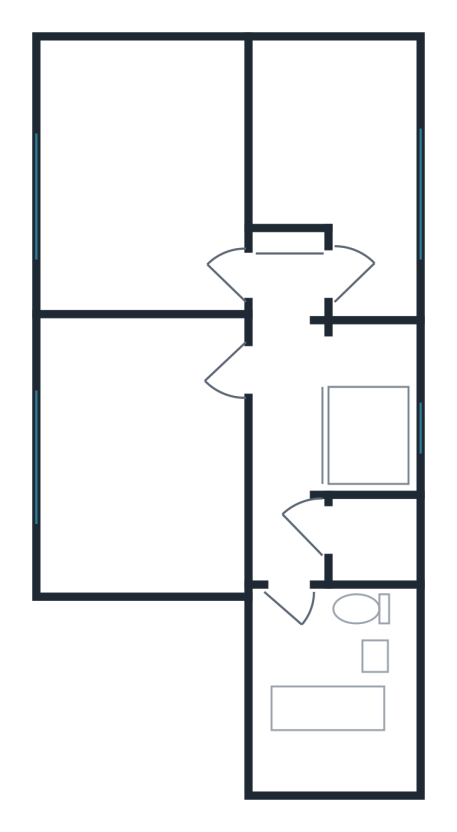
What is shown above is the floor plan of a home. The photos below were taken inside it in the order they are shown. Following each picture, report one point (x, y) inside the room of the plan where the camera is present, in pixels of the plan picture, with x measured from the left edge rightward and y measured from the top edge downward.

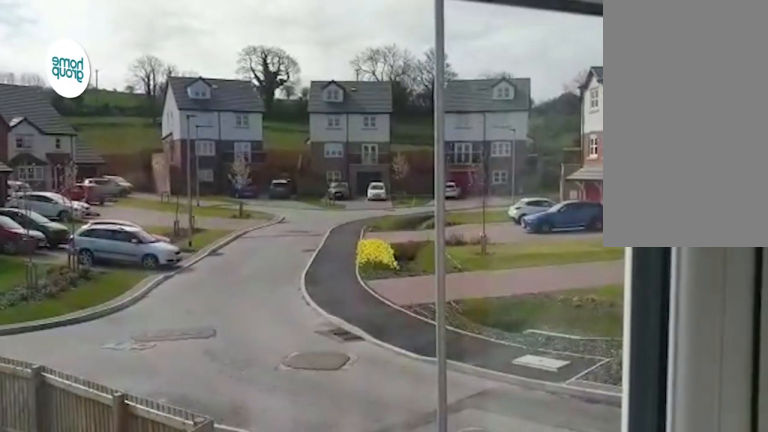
(326, 424)
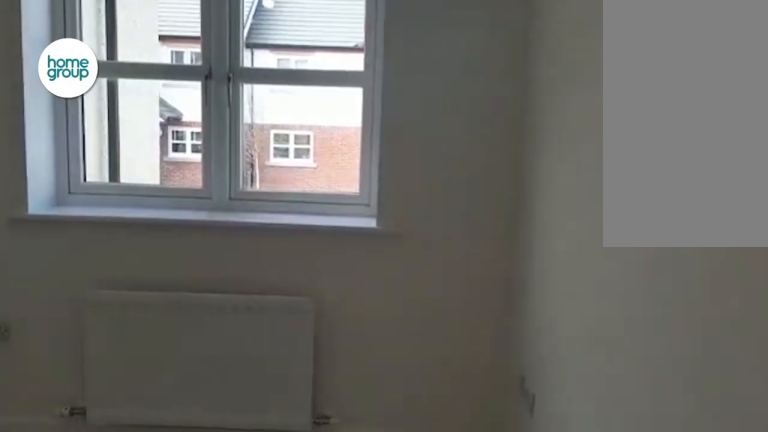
(145, 449)
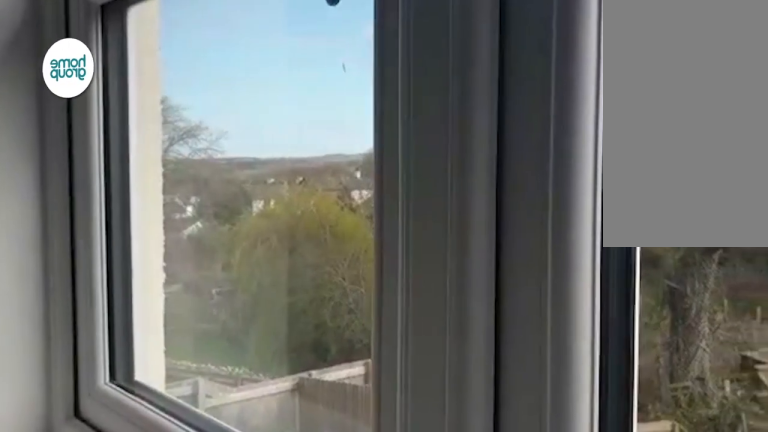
(150, 205)
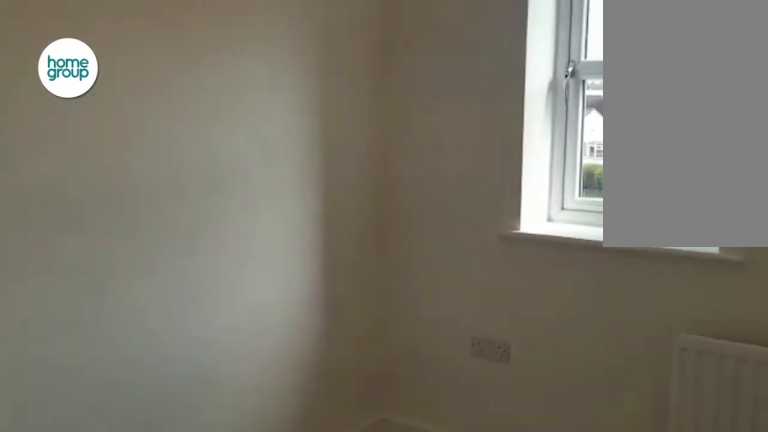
(336, 160)
